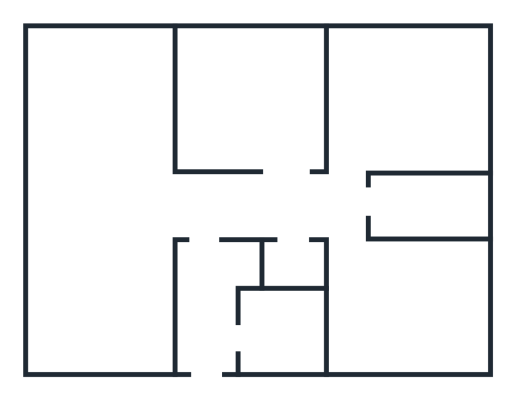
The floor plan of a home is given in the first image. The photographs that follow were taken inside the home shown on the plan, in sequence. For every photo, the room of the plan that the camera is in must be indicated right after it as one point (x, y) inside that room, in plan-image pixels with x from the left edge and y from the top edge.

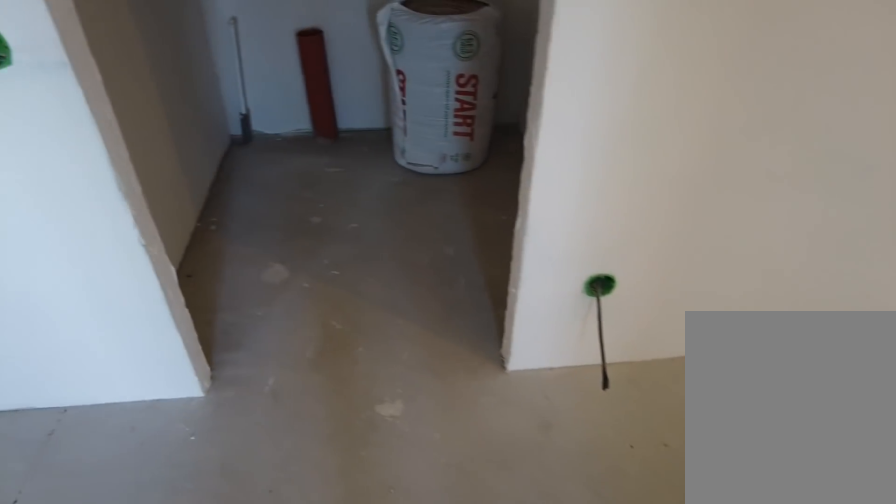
(300, 218)
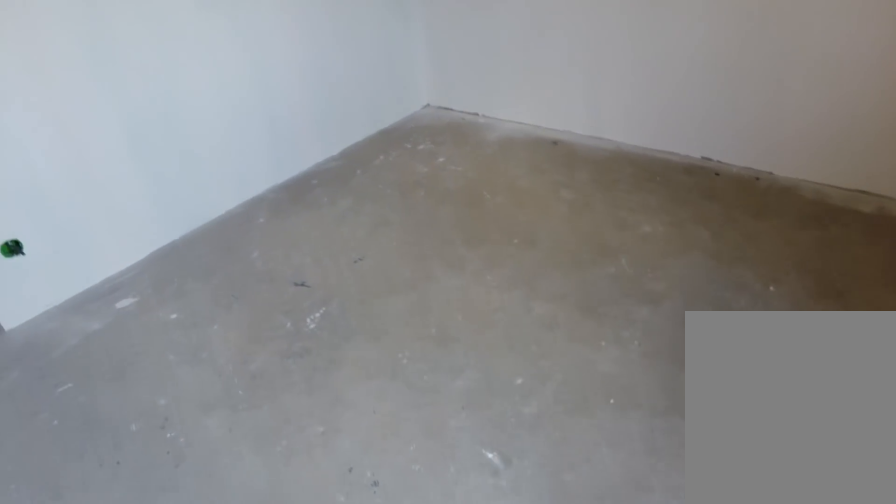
(373, 323)
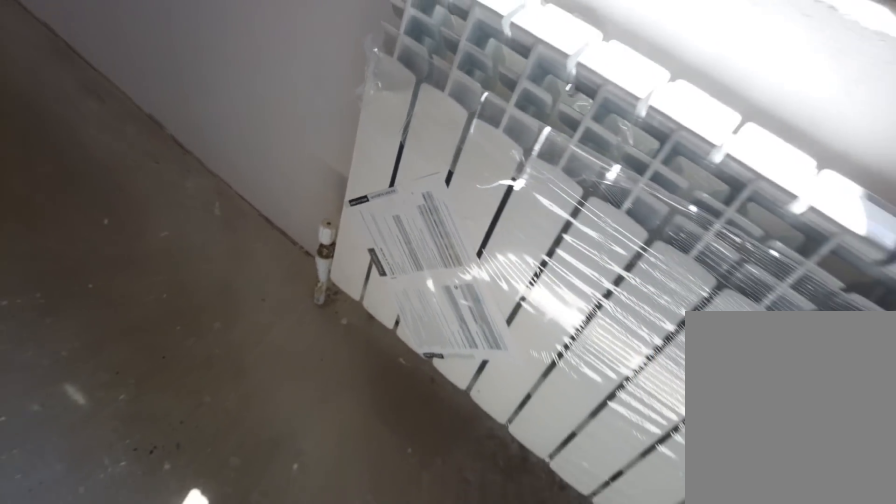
(373, 323)
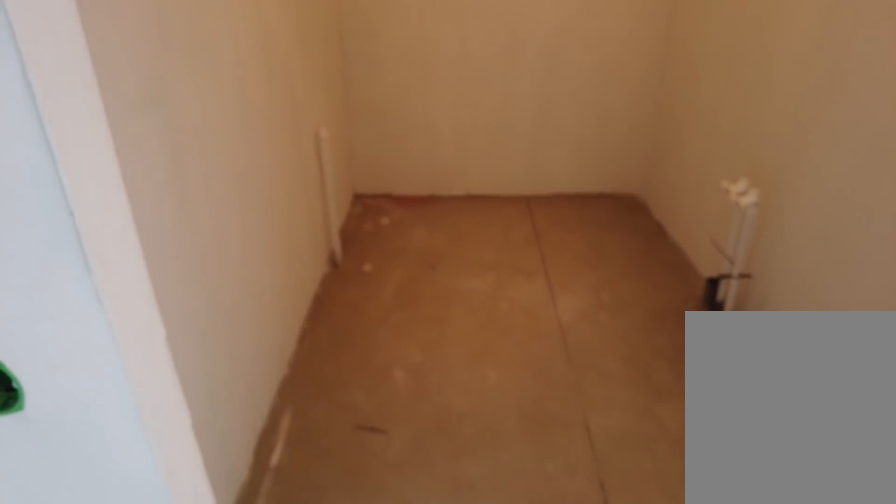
(347, 211)
